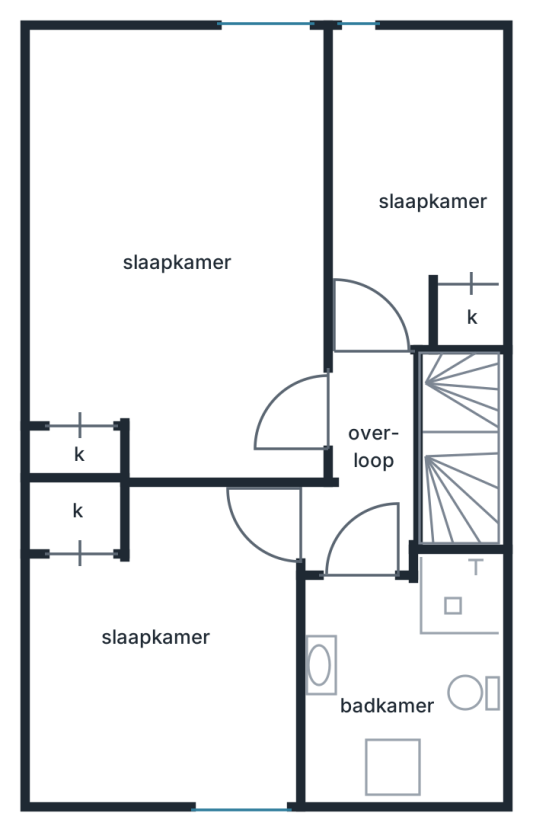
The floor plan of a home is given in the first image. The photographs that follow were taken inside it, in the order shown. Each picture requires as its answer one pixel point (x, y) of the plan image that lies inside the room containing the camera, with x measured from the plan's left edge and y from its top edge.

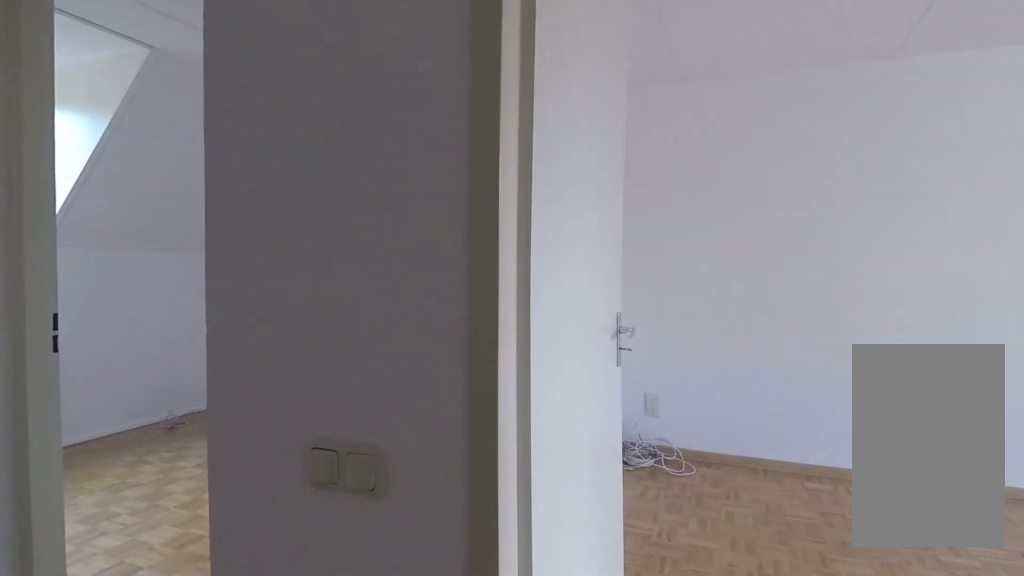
(372, 490)
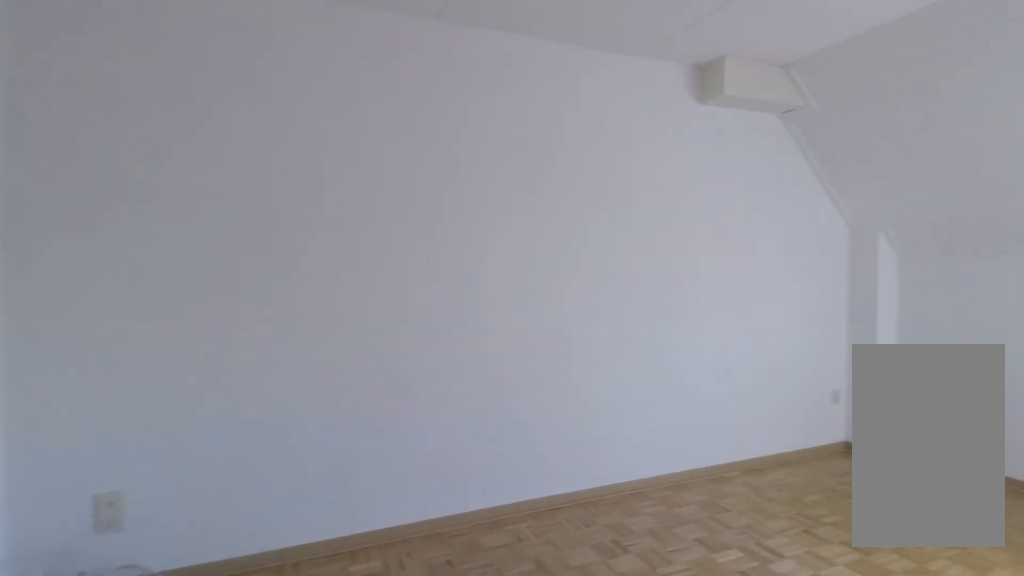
(189, 266)
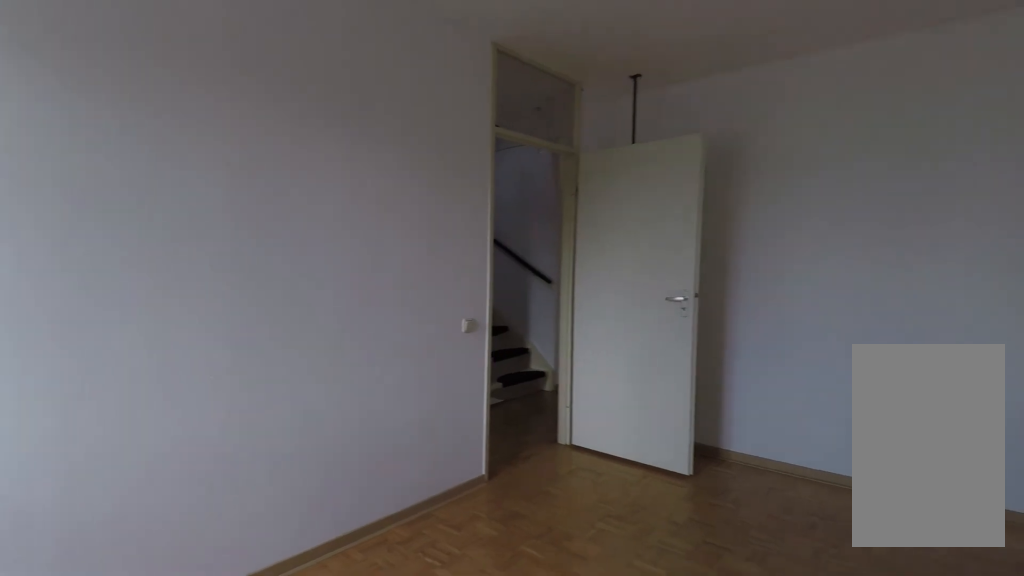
(189, 266)
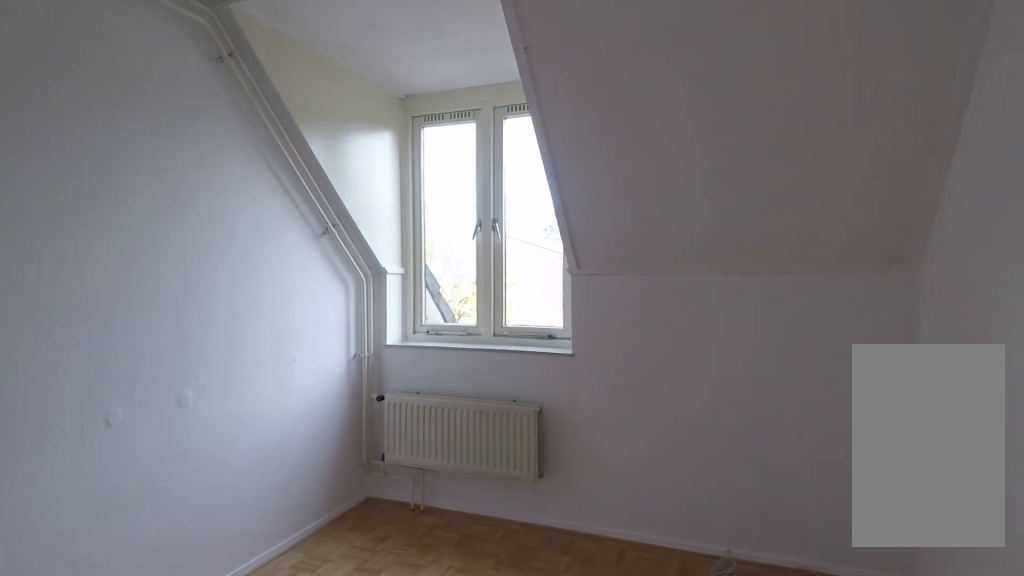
(182, 638)
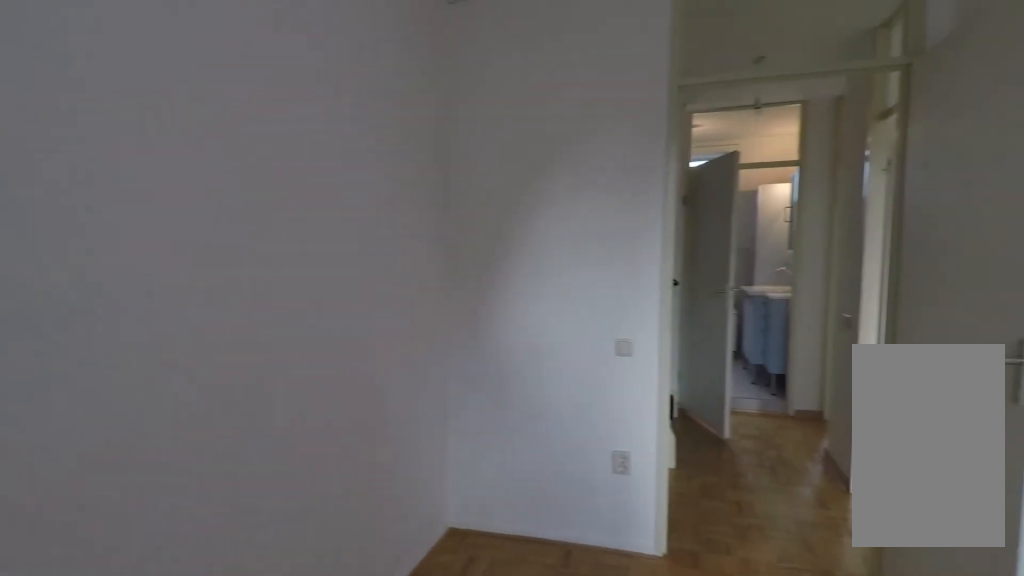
(405, 204)
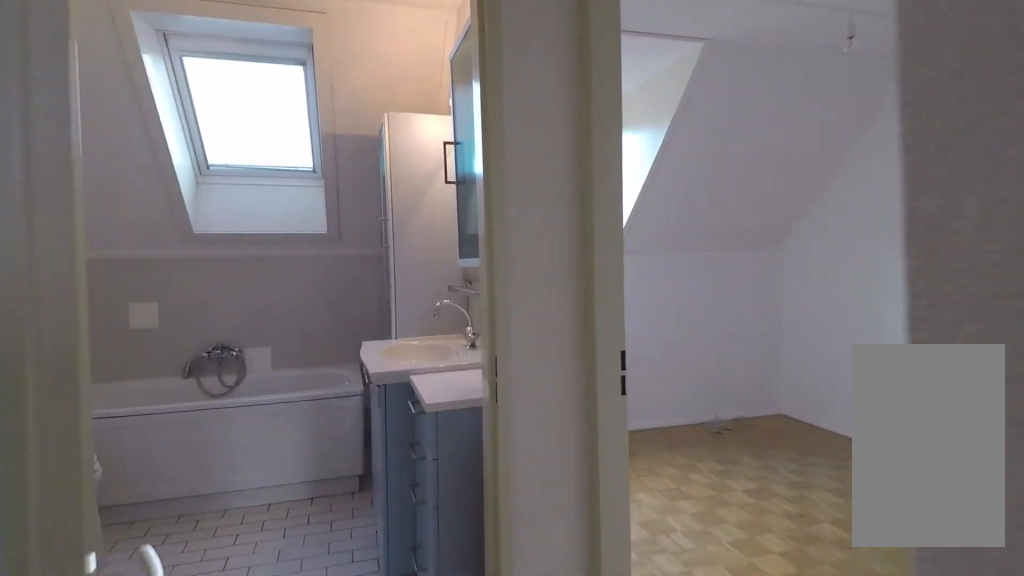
(371, 492)
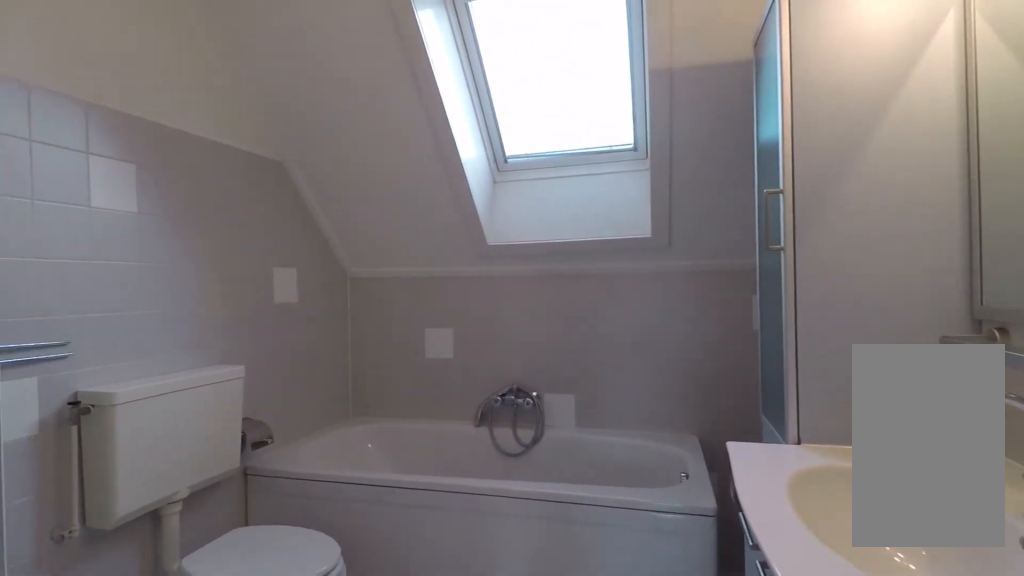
(407, 658)
